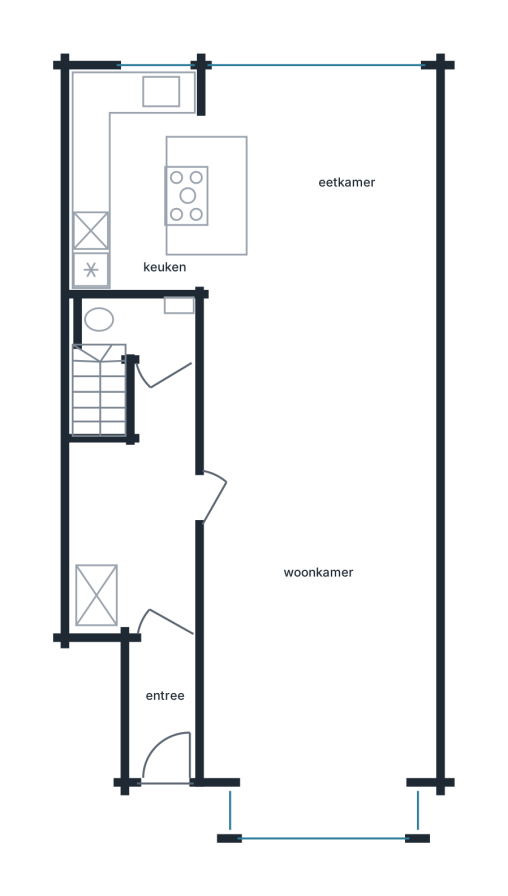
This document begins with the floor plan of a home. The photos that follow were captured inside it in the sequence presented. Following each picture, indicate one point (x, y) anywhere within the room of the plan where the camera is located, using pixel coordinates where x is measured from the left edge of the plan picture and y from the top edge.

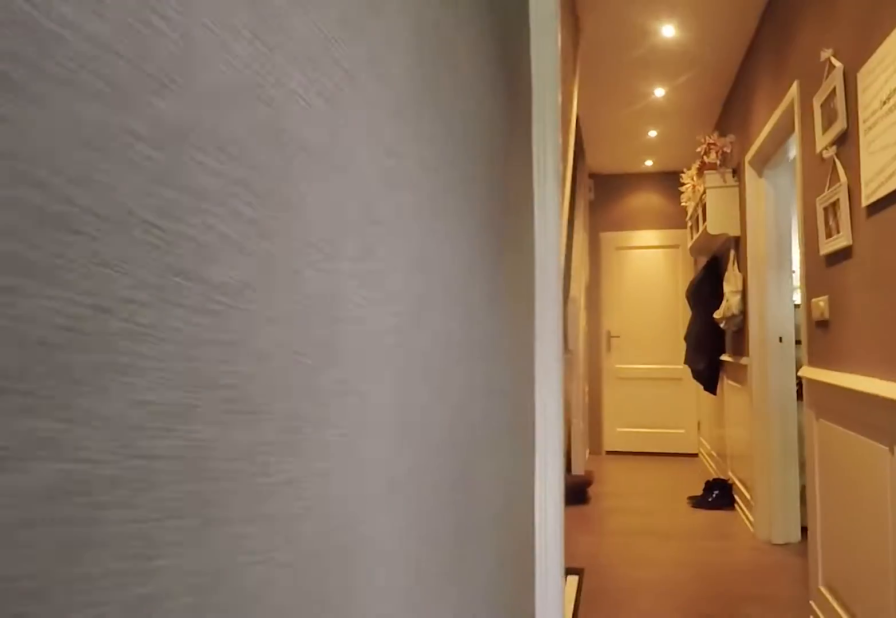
(145, 559)
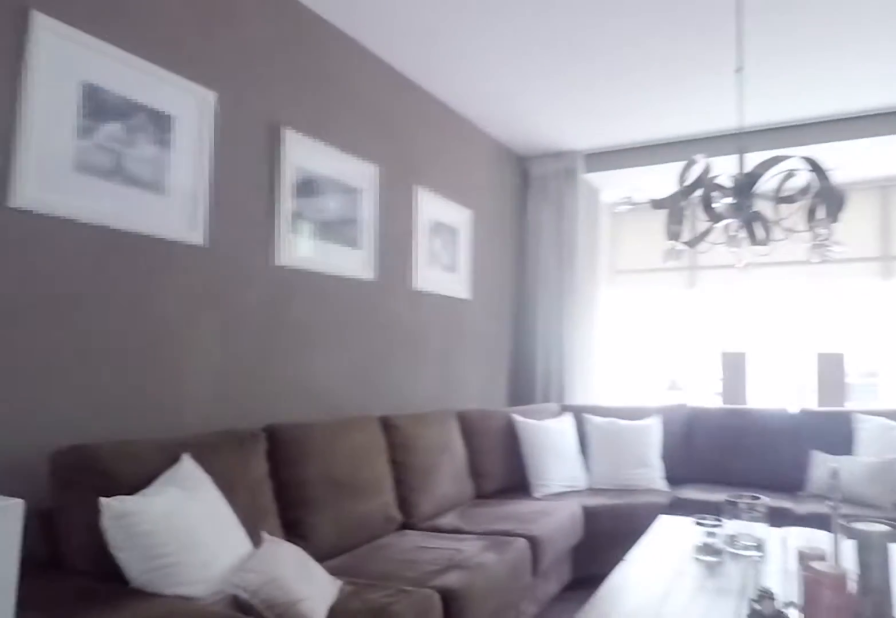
(317, 431)
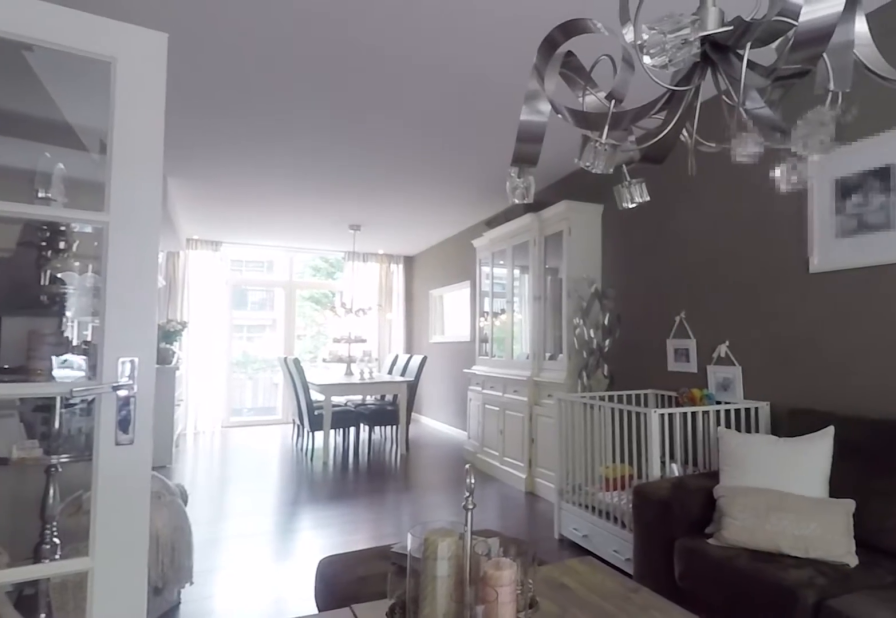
(317, 431)
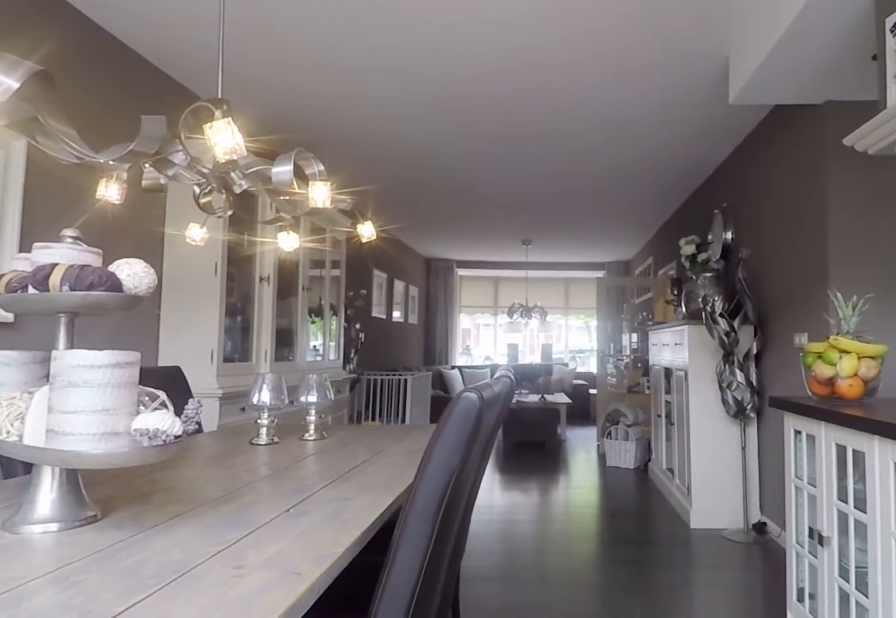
(220, 152)
